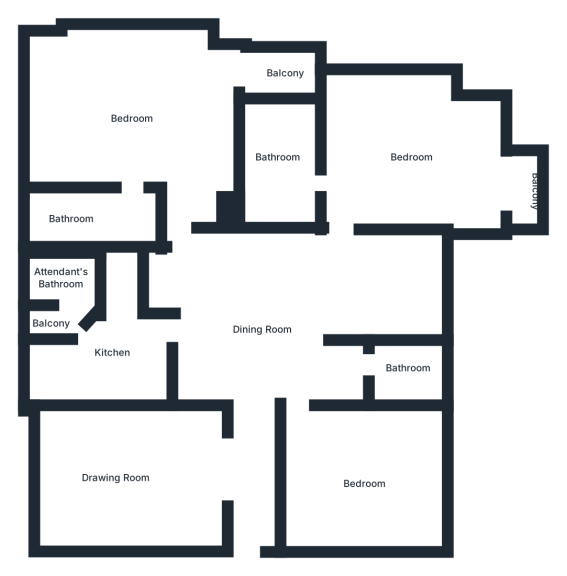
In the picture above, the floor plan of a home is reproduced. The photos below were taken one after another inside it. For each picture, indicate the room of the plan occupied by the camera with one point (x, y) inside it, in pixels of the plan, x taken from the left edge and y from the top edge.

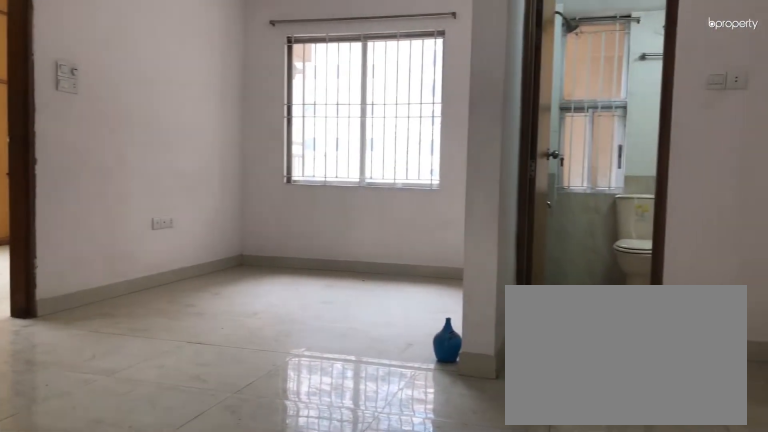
(261, 328)
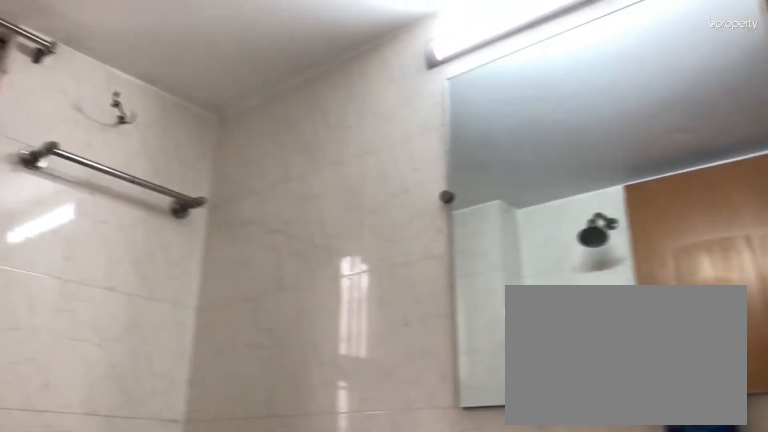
(405, 366)
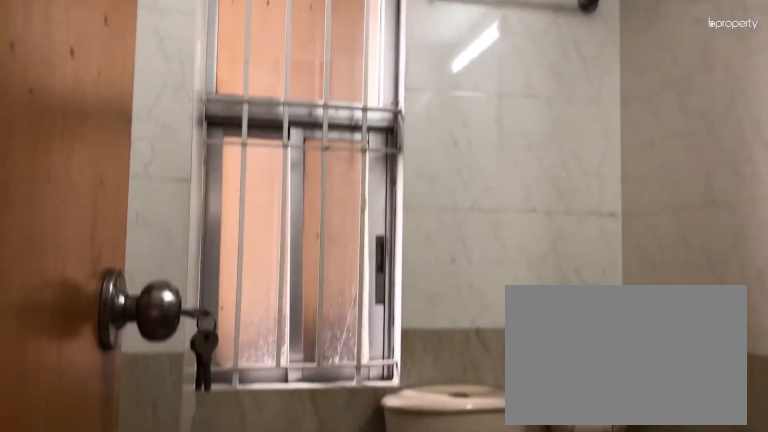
(405, 366)
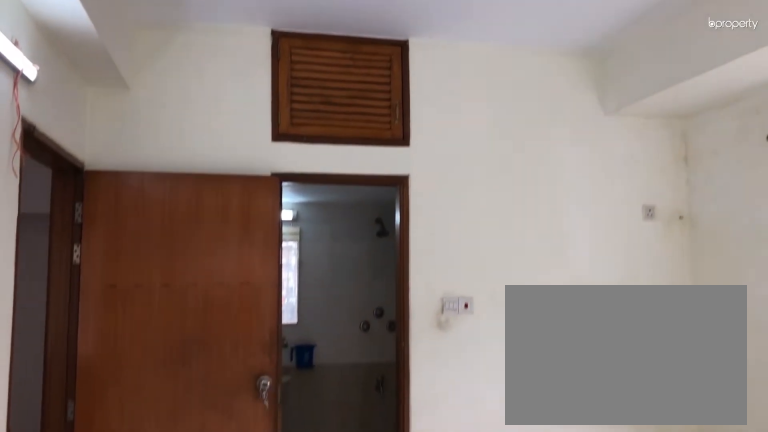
(412, 152)
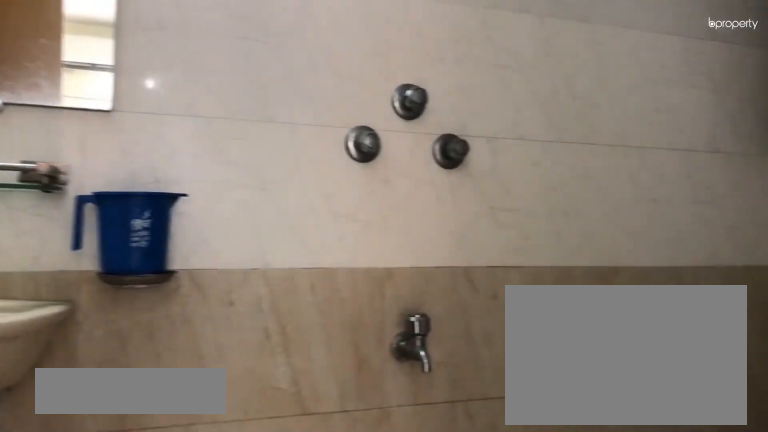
(278, 159)
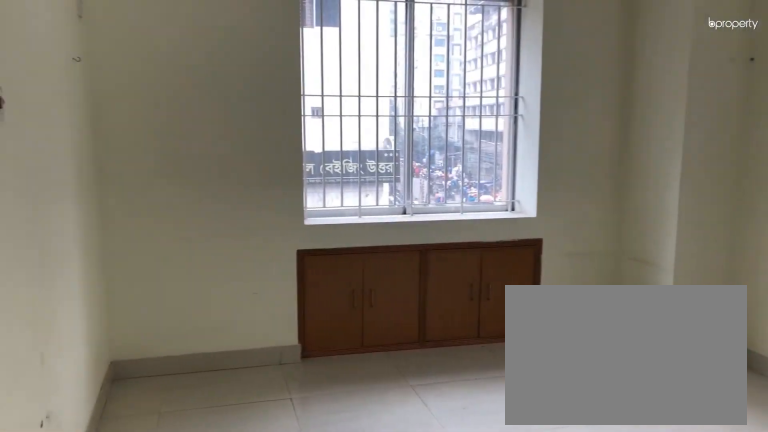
(125, 116)
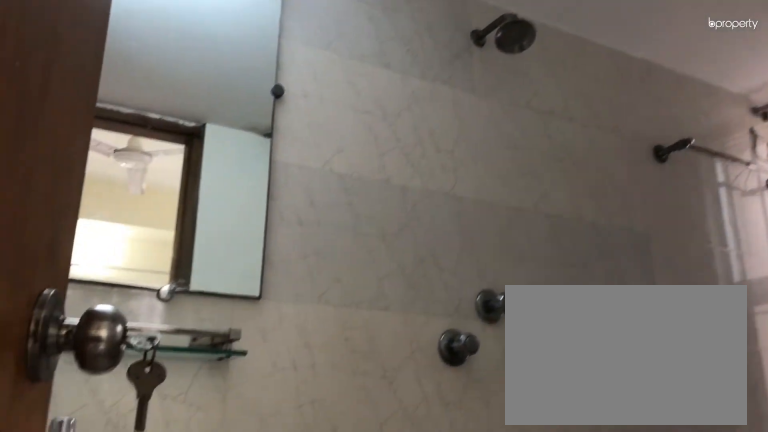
(85, 213)
